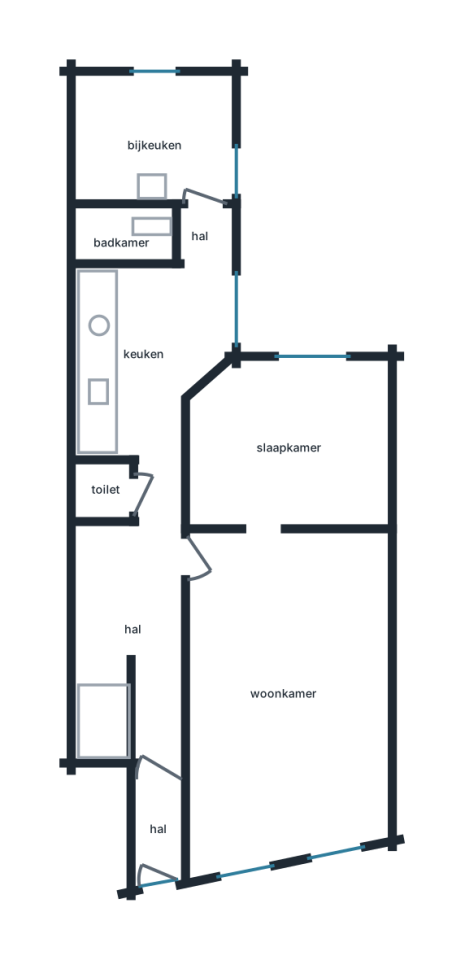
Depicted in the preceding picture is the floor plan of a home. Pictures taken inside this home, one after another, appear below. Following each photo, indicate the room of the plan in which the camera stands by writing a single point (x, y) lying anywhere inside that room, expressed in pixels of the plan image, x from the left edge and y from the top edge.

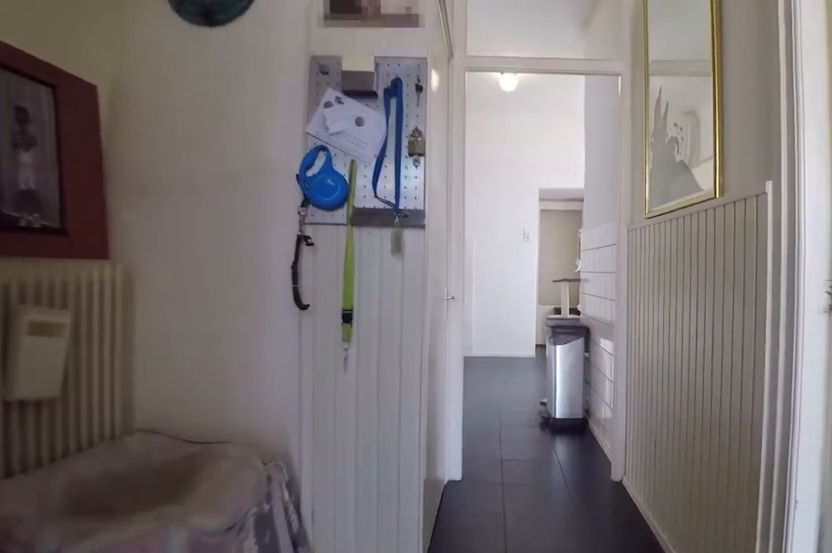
(144, 649)
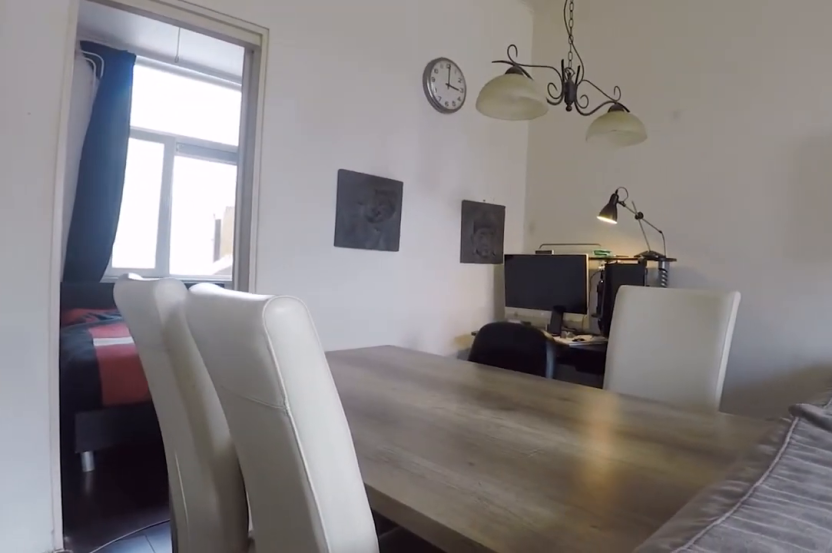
(384, 684)
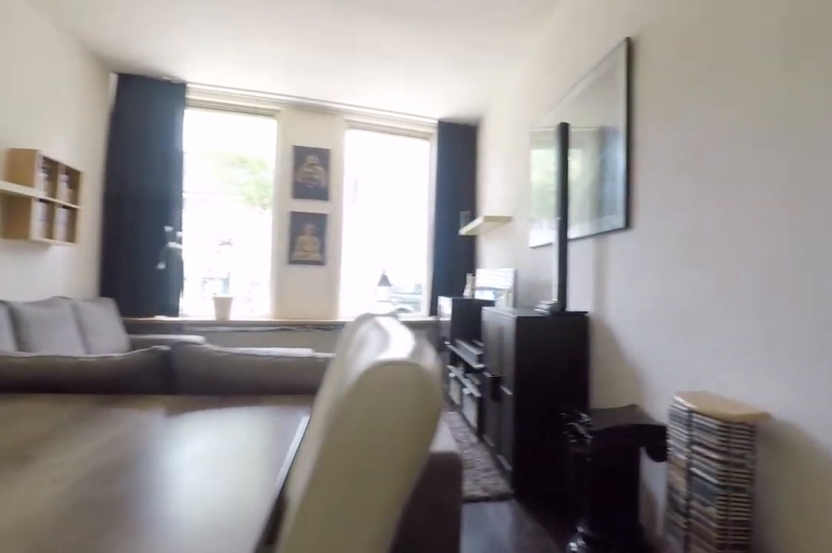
(384, 695)
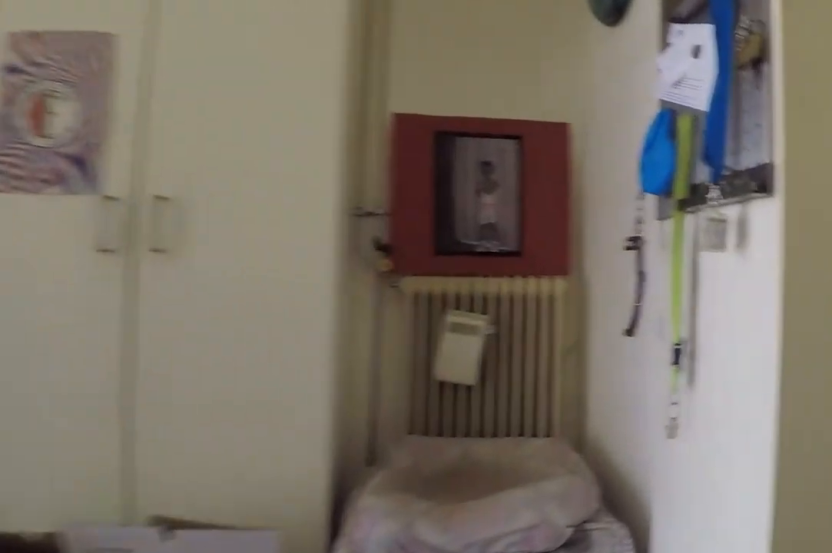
(144, 650)
